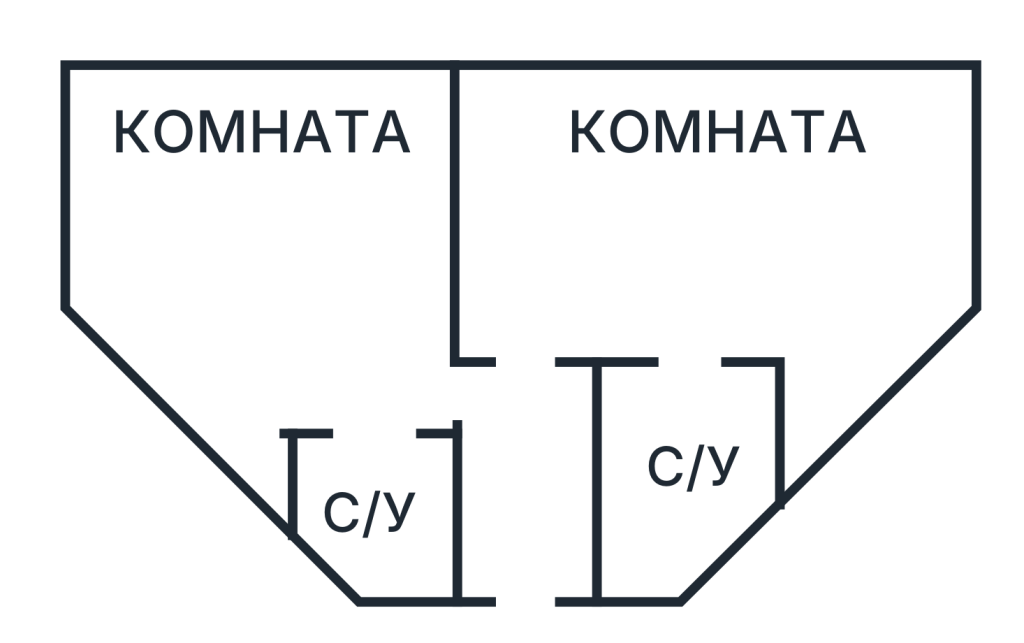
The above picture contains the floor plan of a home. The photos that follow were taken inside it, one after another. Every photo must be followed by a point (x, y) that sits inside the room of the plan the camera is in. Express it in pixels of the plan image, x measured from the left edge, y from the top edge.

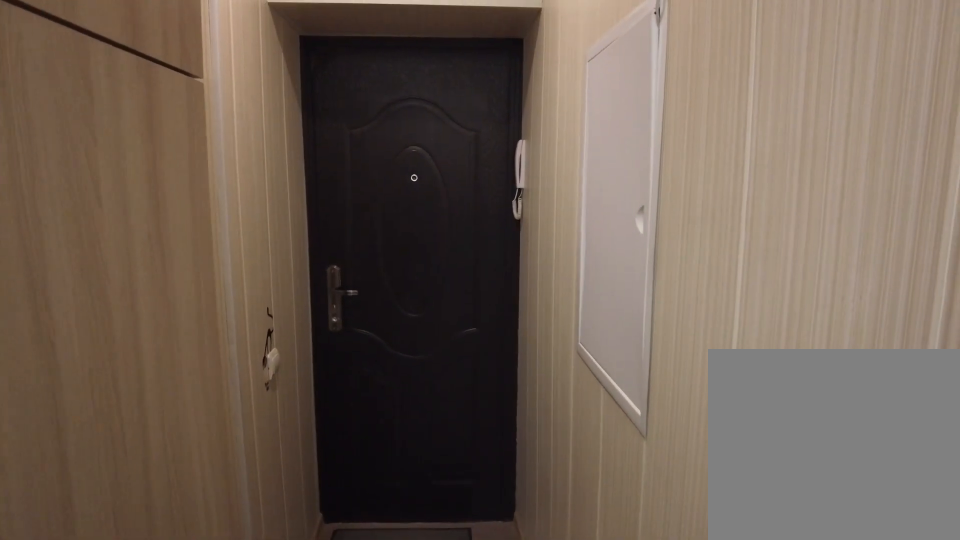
(537, 507)
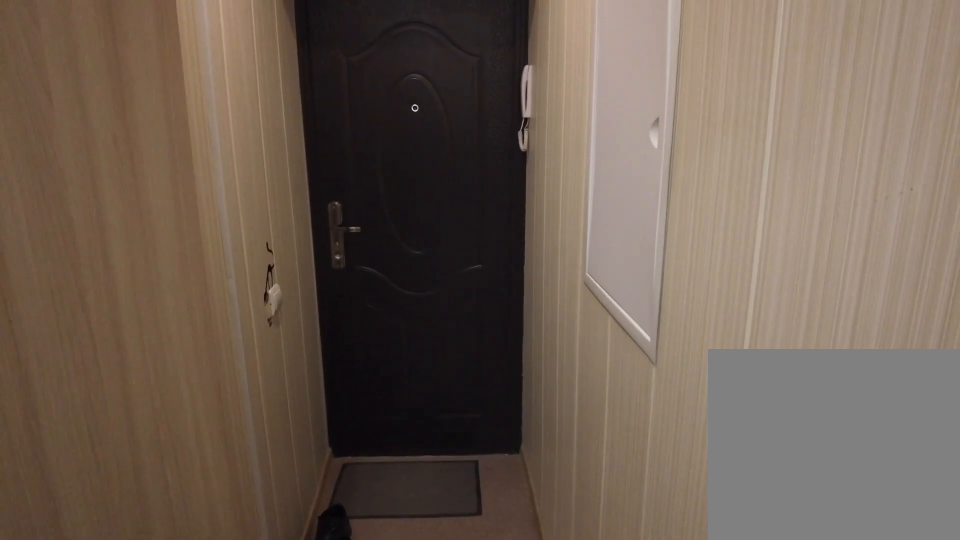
(537, 507)
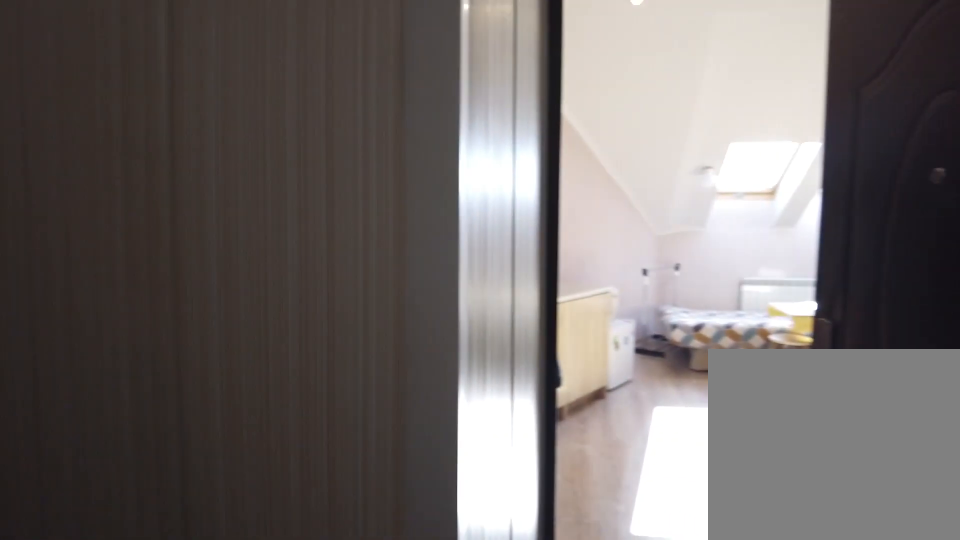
(537, 507)
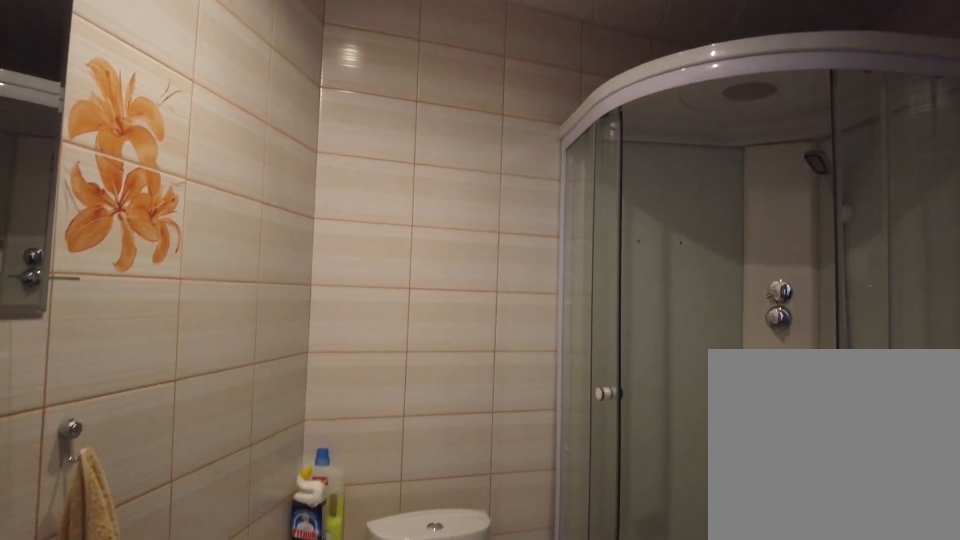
(706, 423)
